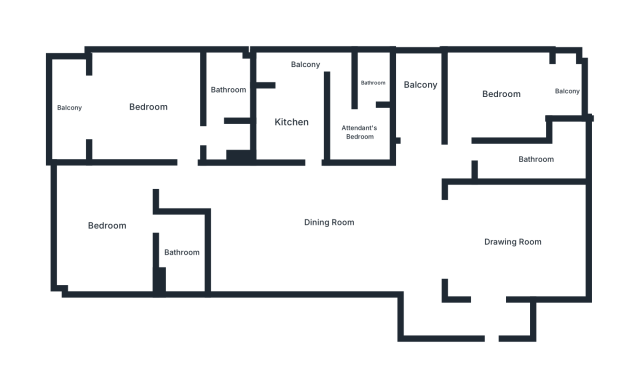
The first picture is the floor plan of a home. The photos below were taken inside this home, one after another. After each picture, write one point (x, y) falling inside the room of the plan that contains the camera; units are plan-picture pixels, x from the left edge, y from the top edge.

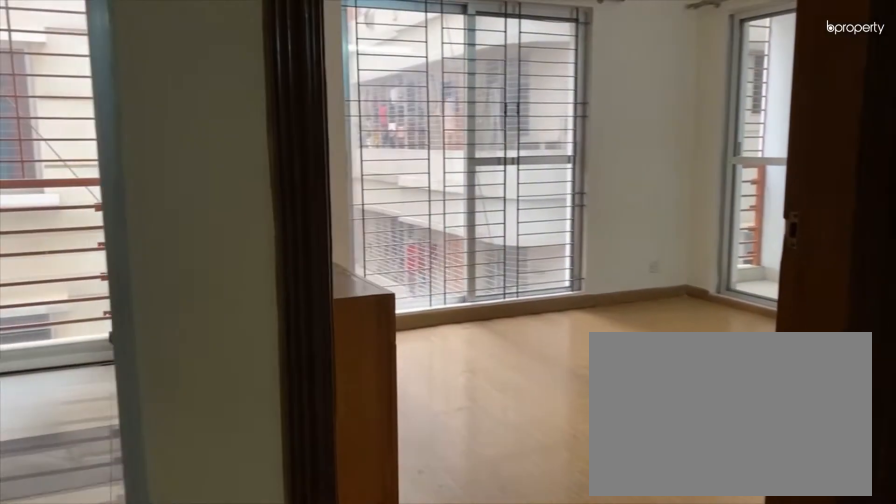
(461, 137)
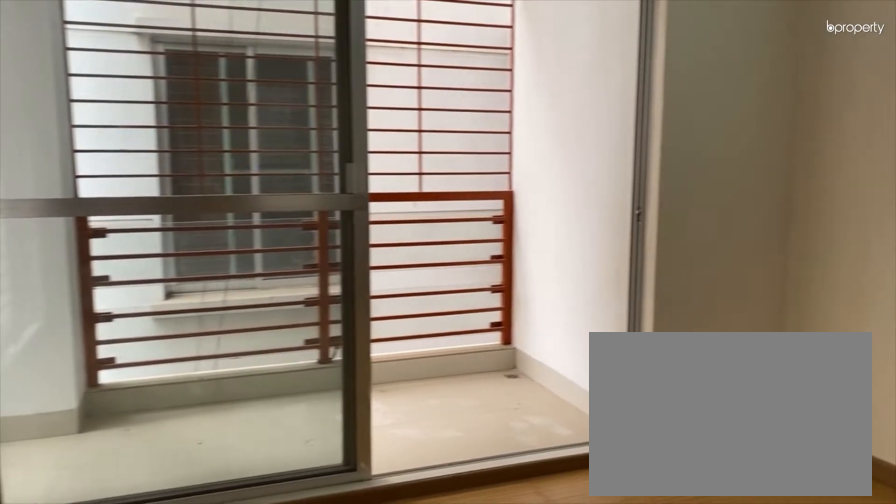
(501, 93)
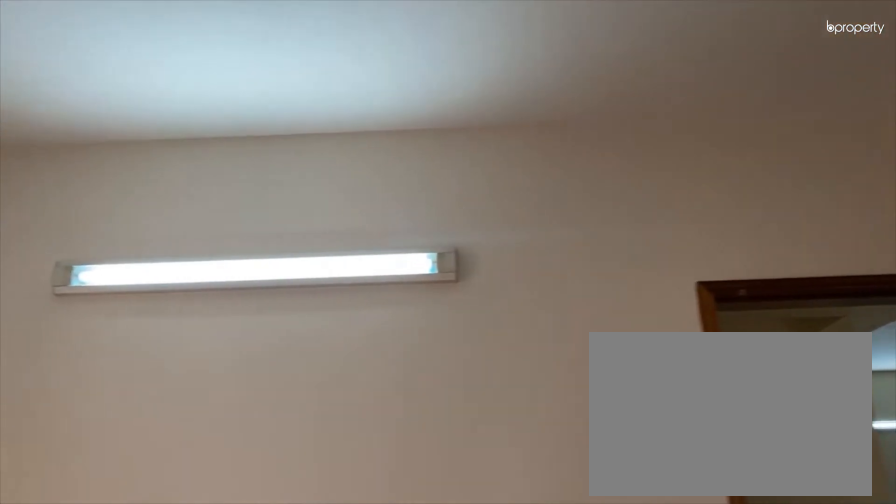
(501, 93)
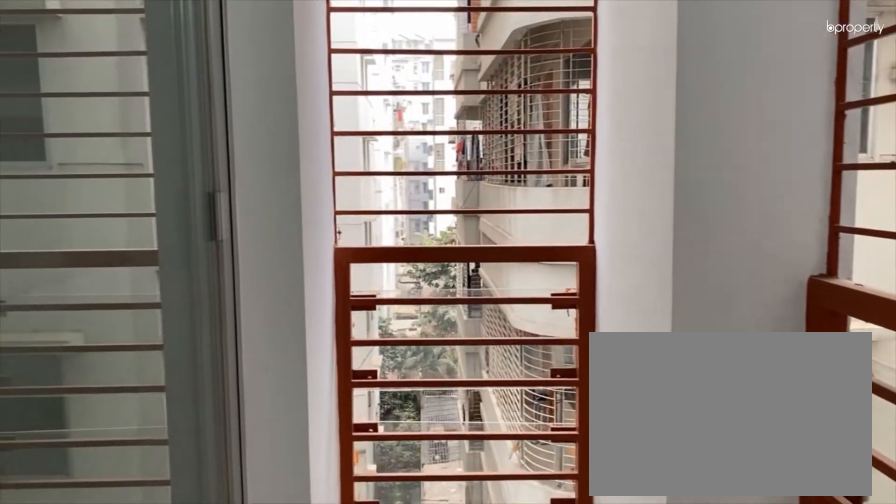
(566, 90)
